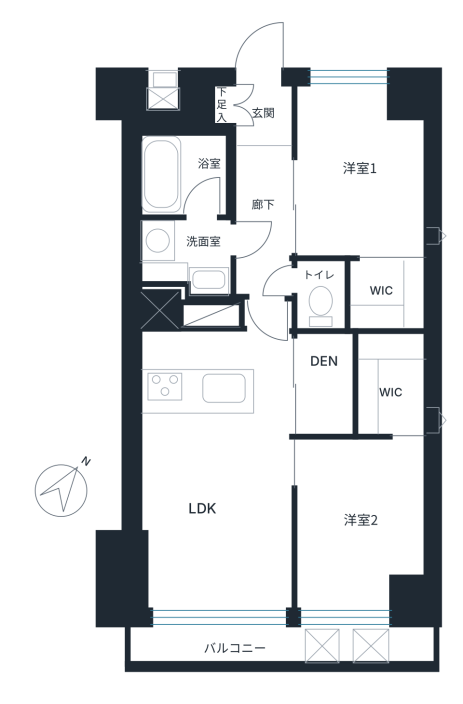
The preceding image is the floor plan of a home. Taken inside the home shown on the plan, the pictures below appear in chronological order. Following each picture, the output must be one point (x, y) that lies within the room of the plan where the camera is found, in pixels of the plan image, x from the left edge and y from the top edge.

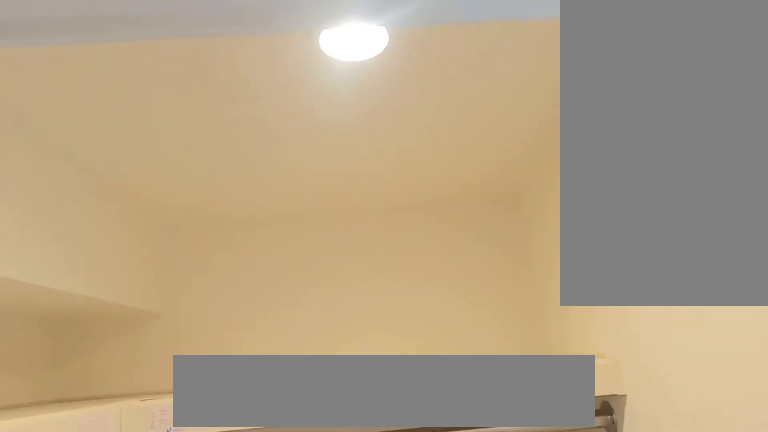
(364, 176)
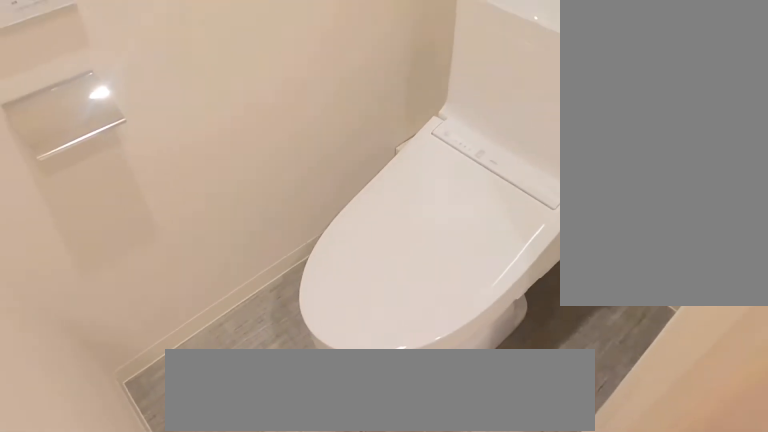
(325, 296)
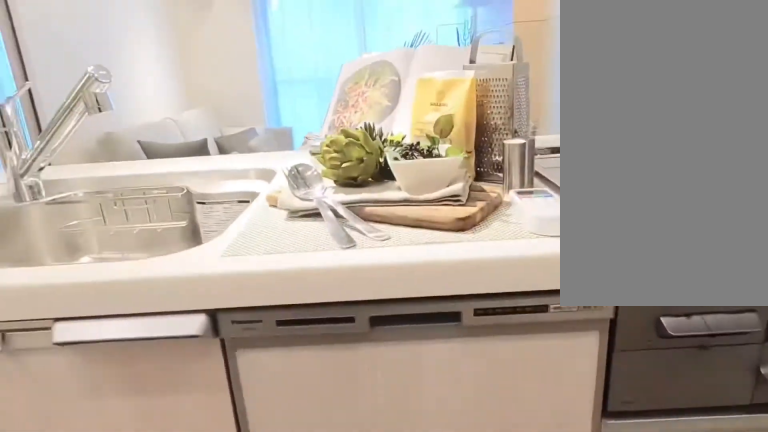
(200, 358)
